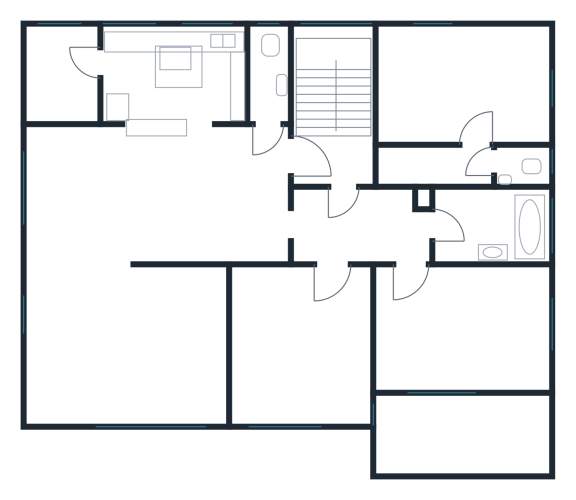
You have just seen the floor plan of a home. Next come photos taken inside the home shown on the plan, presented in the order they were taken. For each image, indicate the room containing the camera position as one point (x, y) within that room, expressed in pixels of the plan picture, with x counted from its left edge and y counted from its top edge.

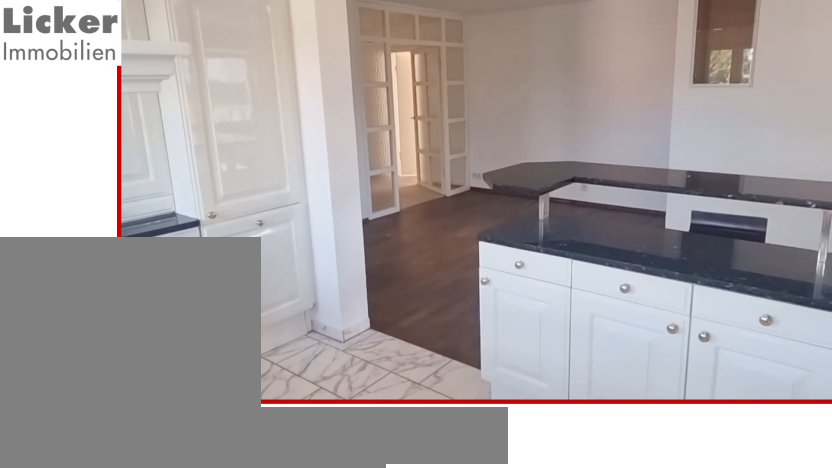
(171, 73)
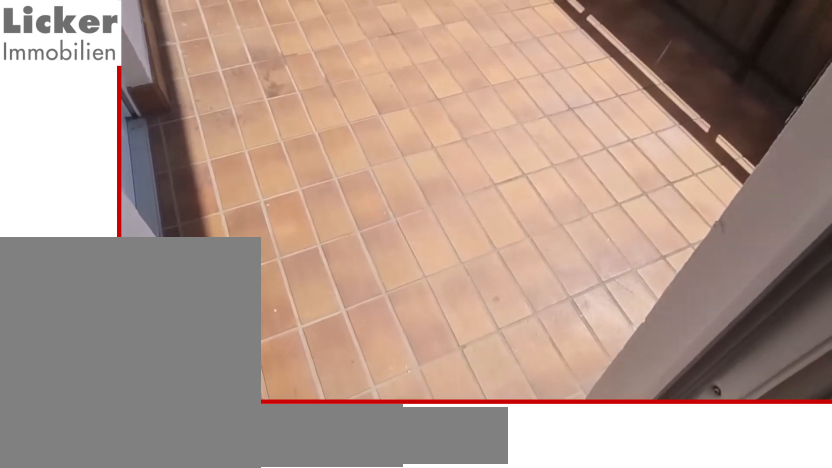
(467, 433)
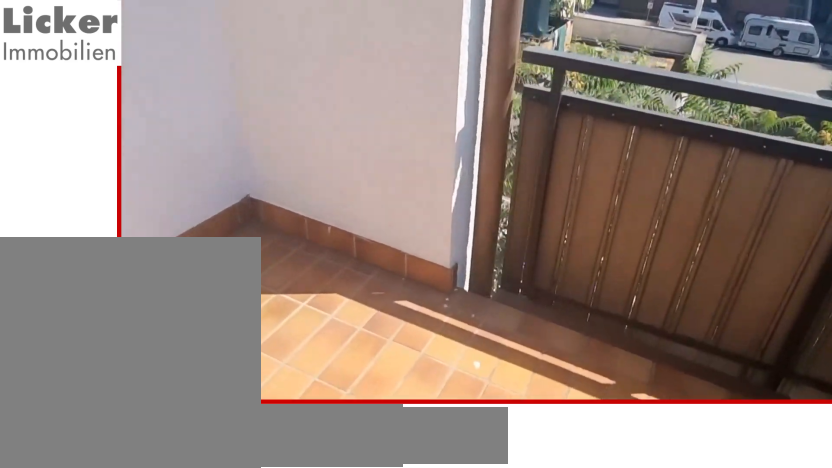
(467, 433)
